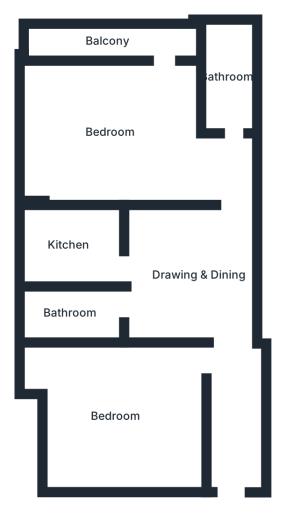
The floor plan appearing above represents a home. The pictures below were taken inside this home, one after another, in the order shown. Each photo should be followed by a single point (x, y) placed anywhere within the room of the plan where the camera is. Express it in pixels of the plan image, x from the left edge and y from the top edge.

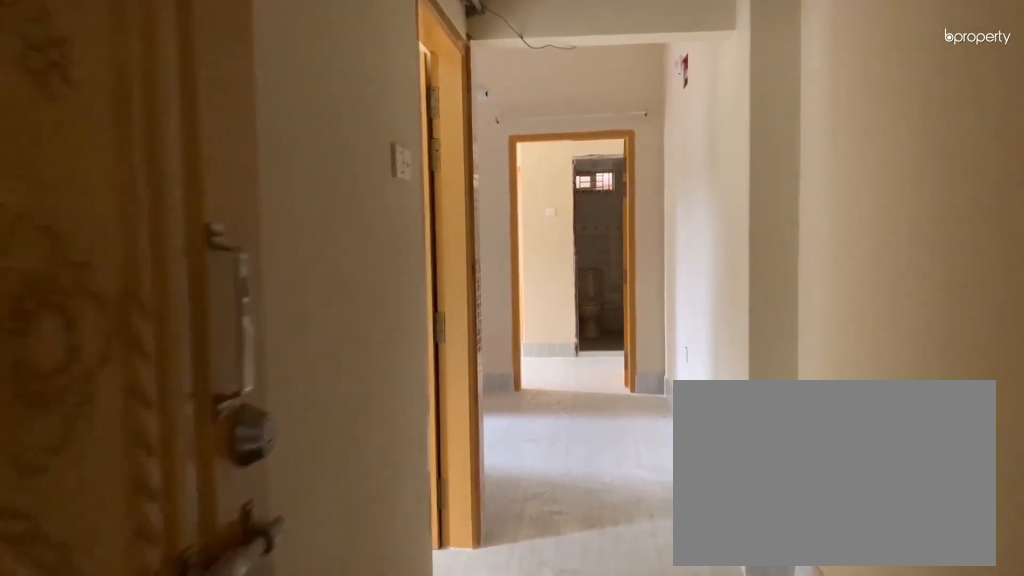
(234, 442)
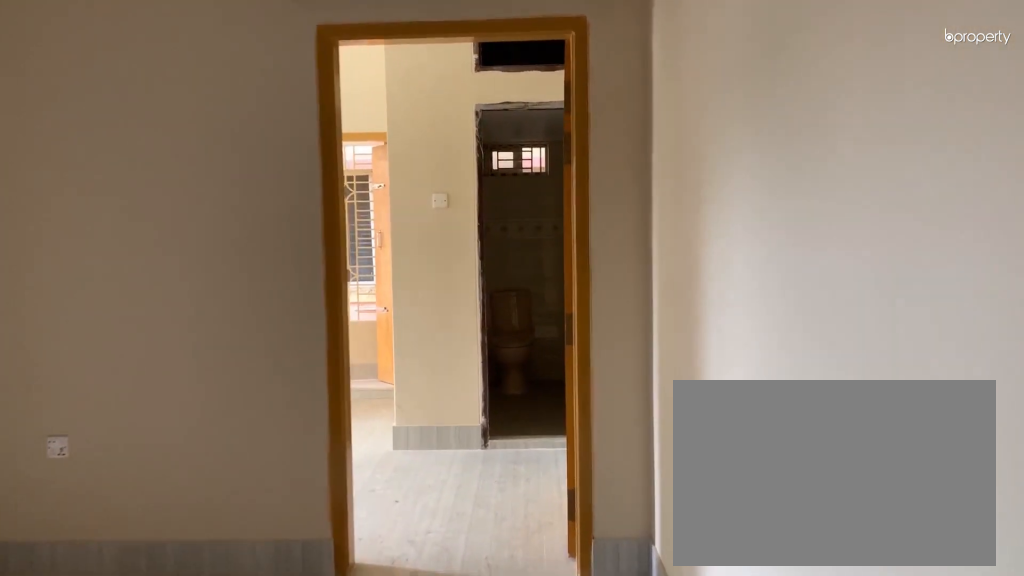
(169, 256)
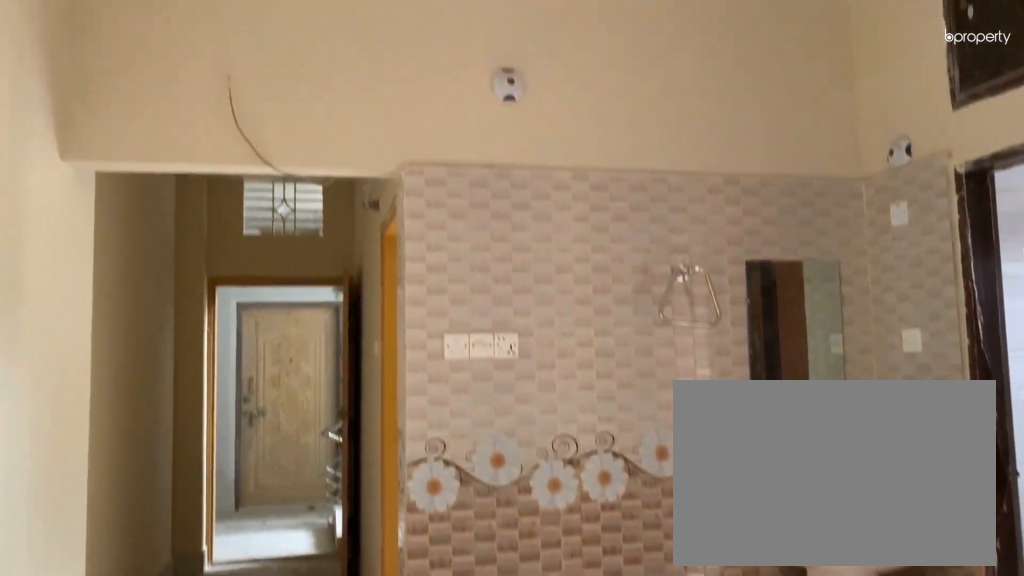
(169, 256)
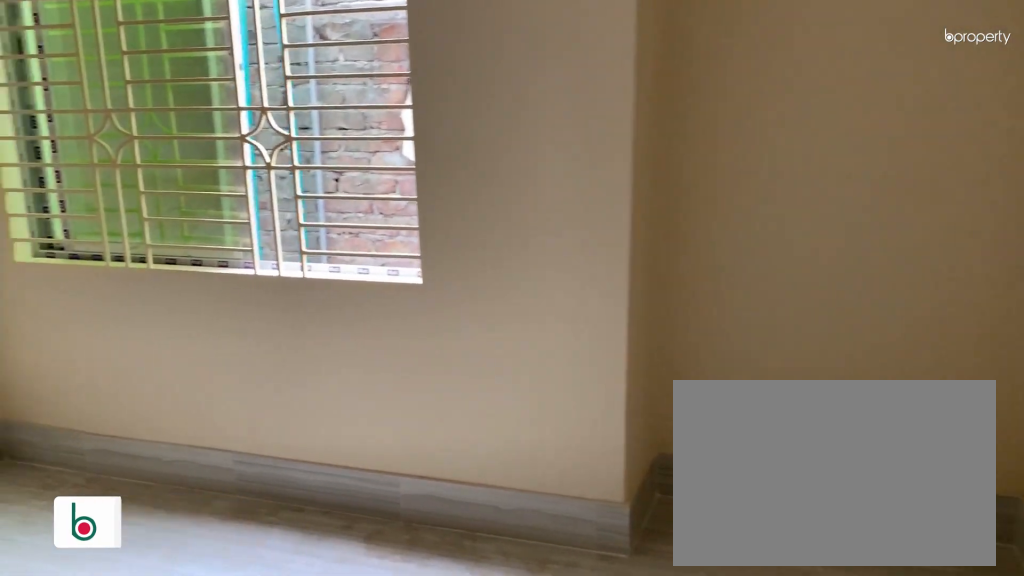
(127, 421)
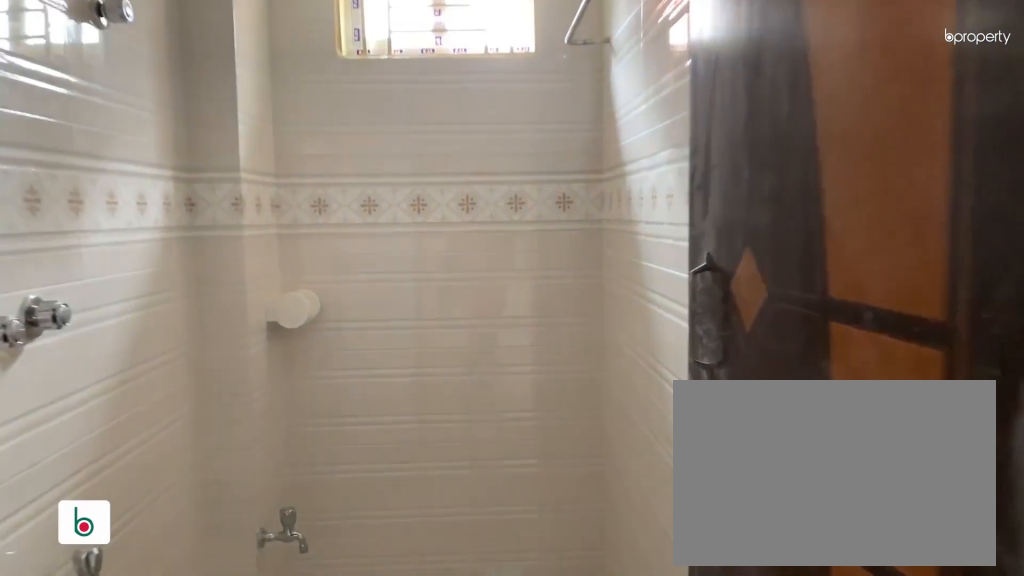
(102, 315)
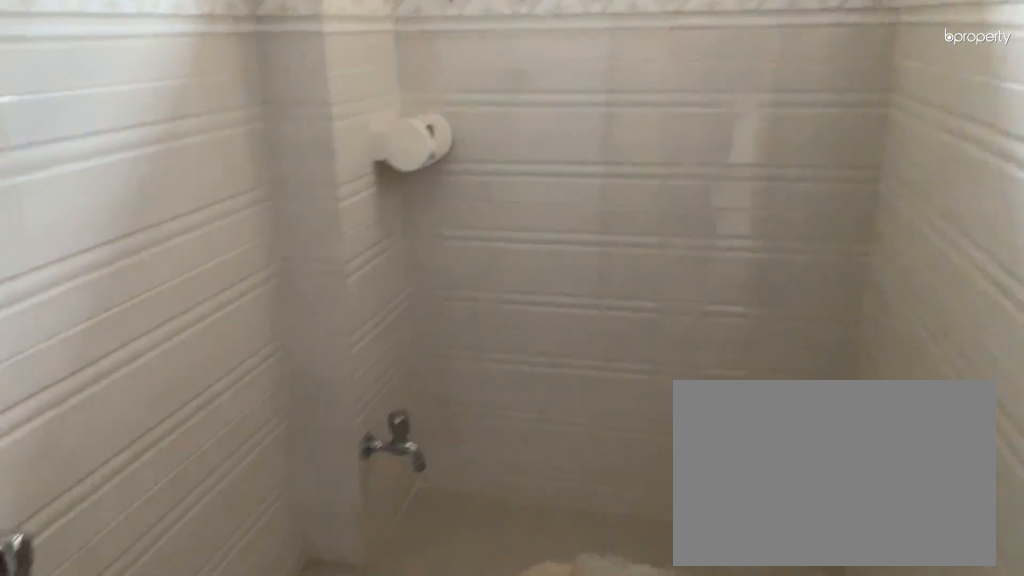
(72, 318)
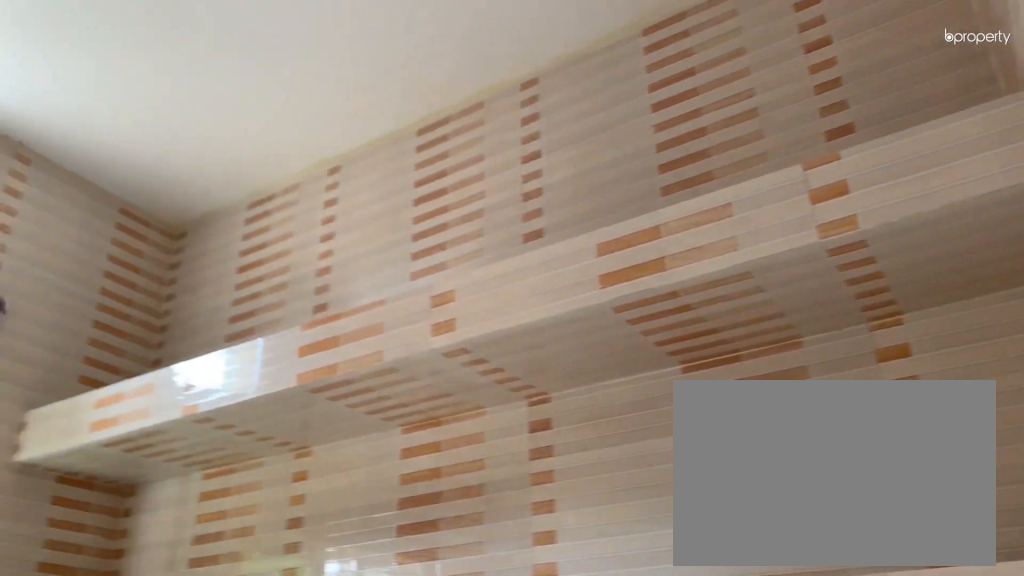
(68, 249)
